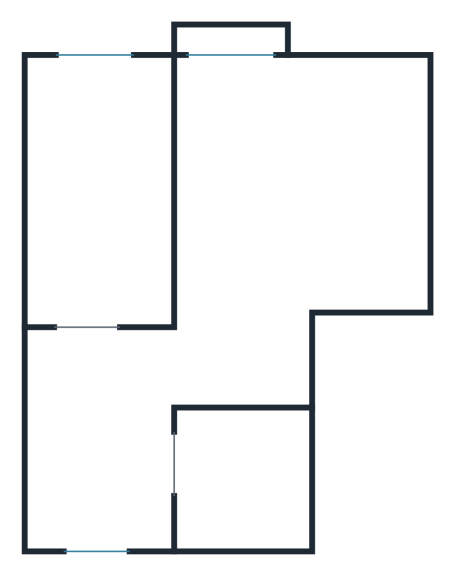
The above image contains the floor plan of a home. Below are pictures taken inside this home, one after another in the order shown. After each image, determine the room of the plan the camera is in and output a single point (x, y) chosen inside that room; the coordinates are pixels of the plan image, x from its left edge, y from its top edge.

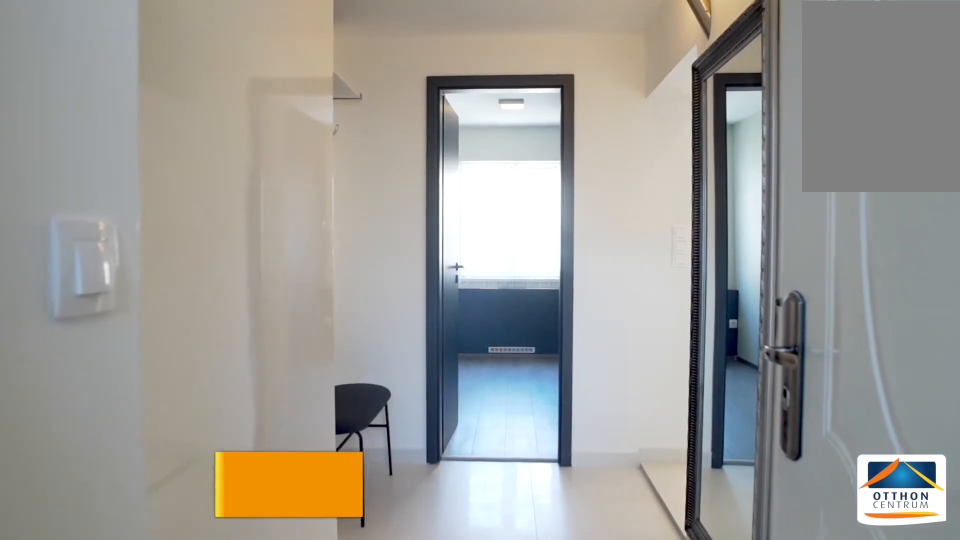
(96, 474)
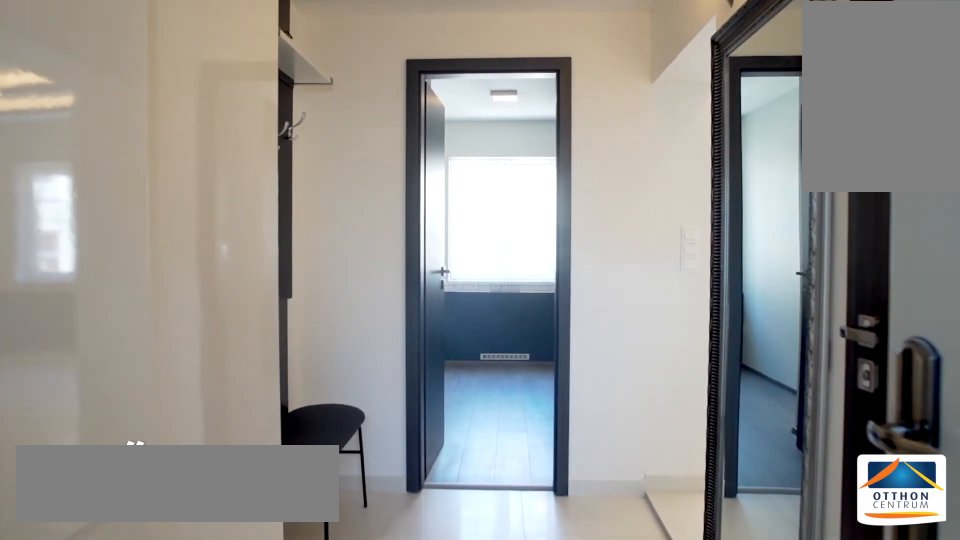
(96, 474)
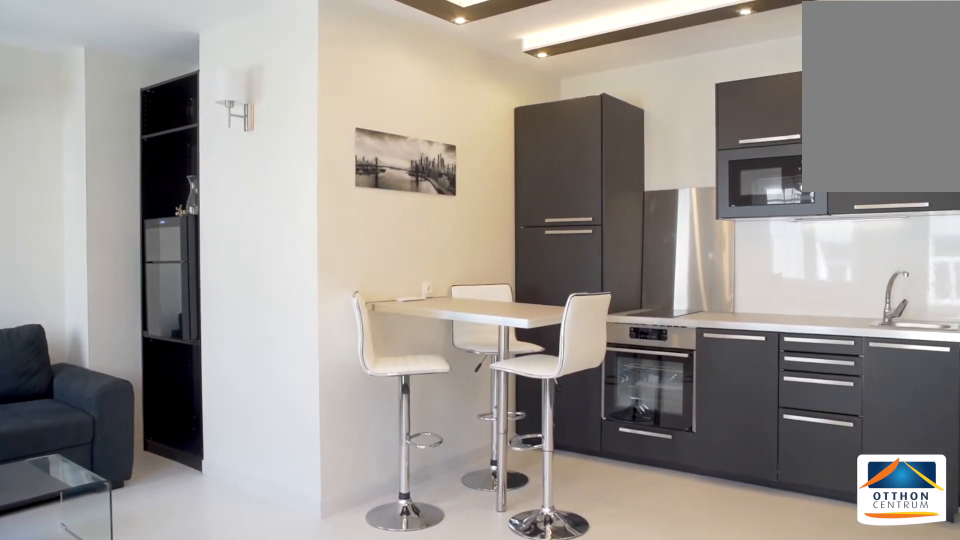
(274, 208)
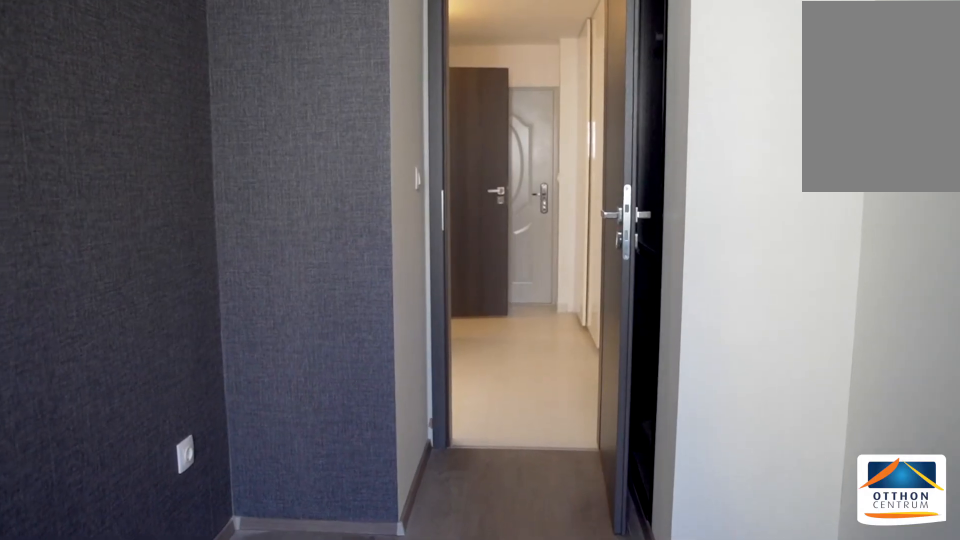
(98, 201)
